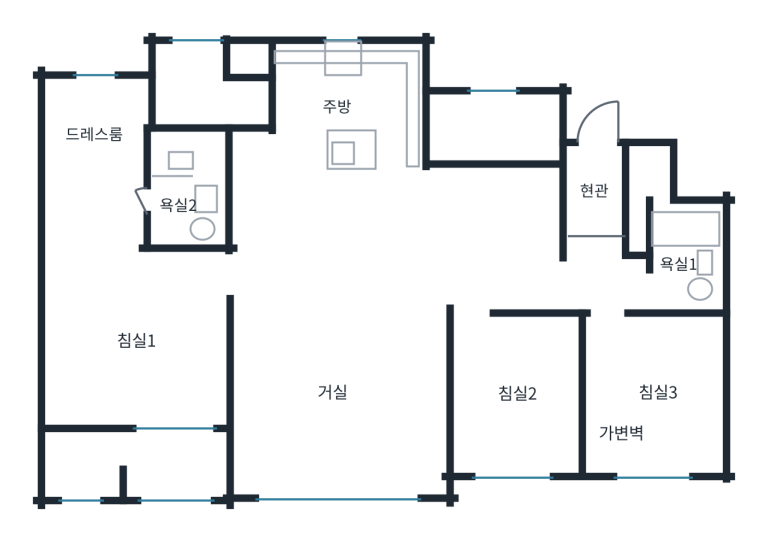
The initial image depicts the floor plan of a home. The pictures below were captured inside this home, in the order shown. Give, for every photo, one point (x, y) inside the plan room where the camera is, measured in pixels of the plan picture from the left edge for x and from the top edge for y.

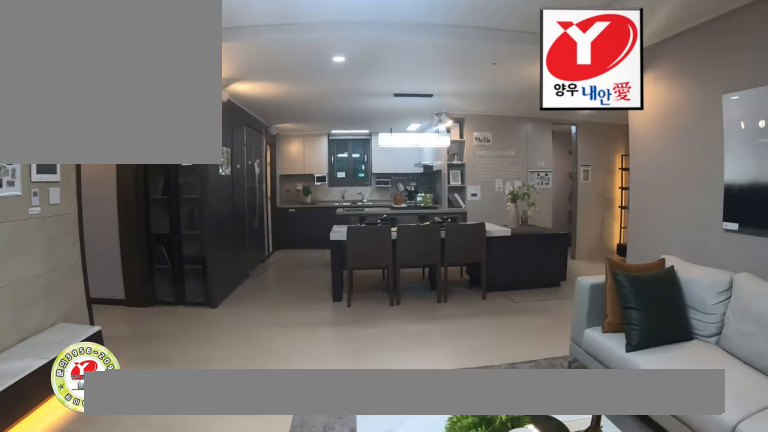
(333, 420)
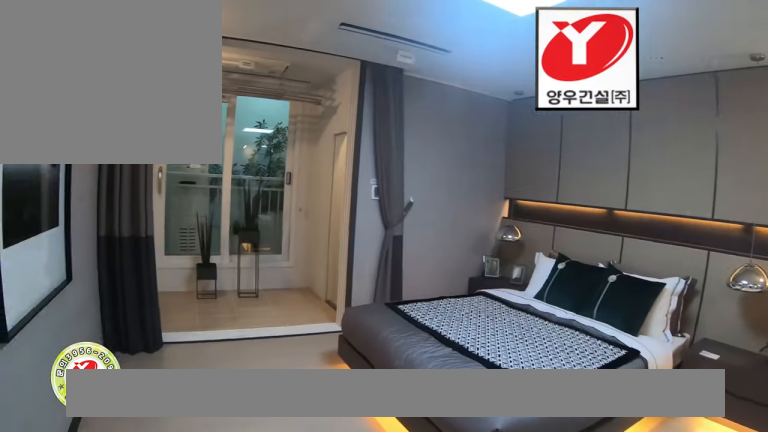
(144, 368)
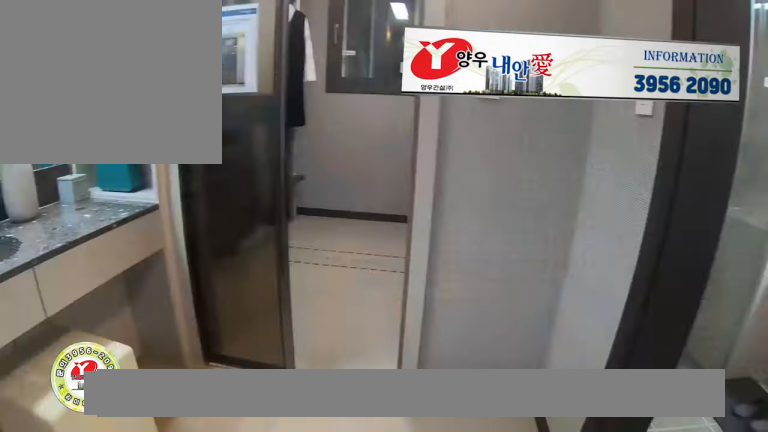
(138, 137)
